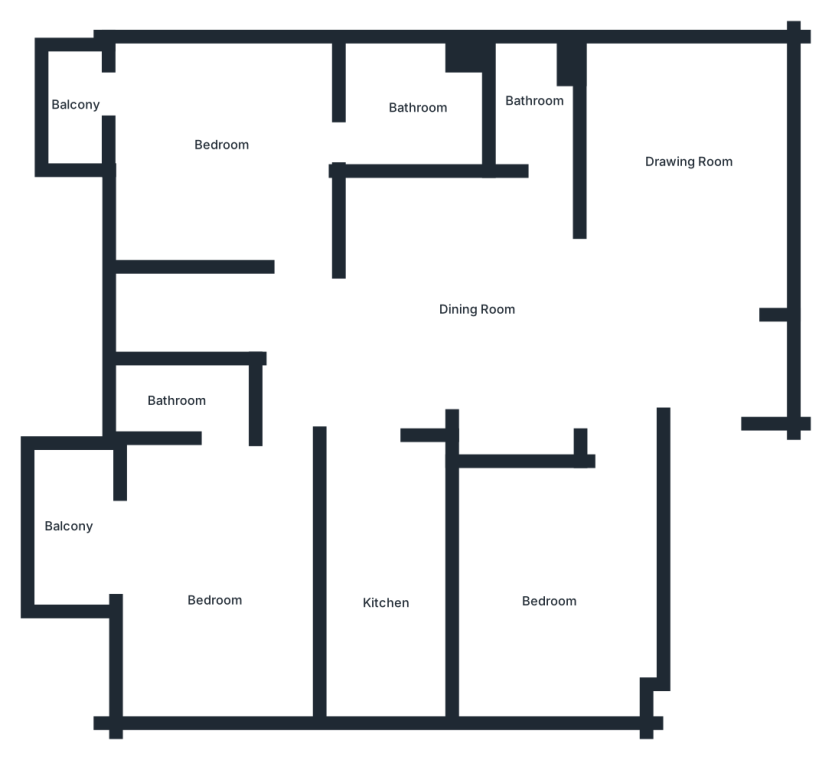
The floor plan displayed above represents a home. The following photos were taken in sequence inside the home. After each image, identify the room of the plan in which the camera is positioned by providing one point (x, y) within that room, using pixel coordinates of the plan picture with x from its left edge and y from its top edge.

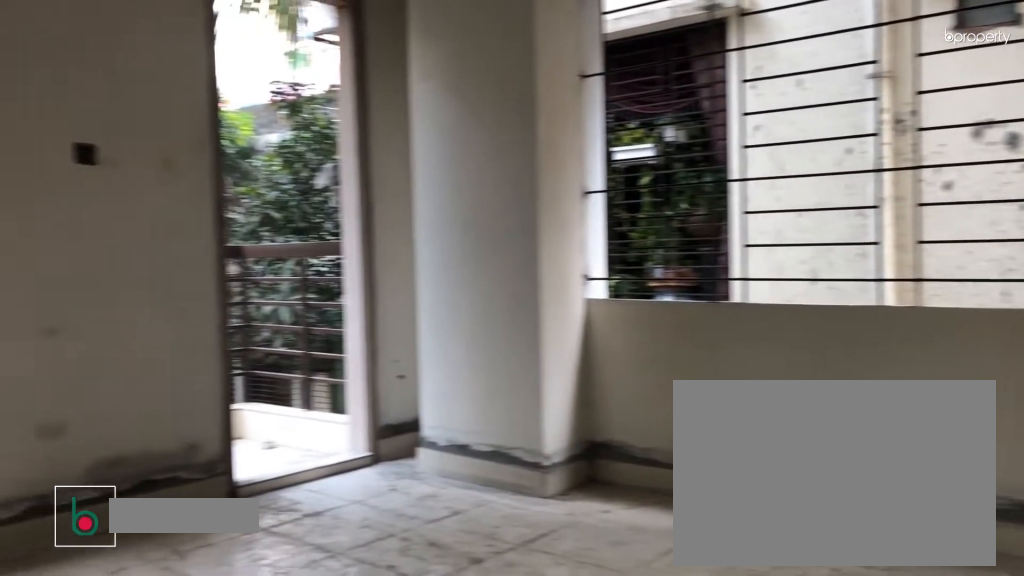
(214, 147)
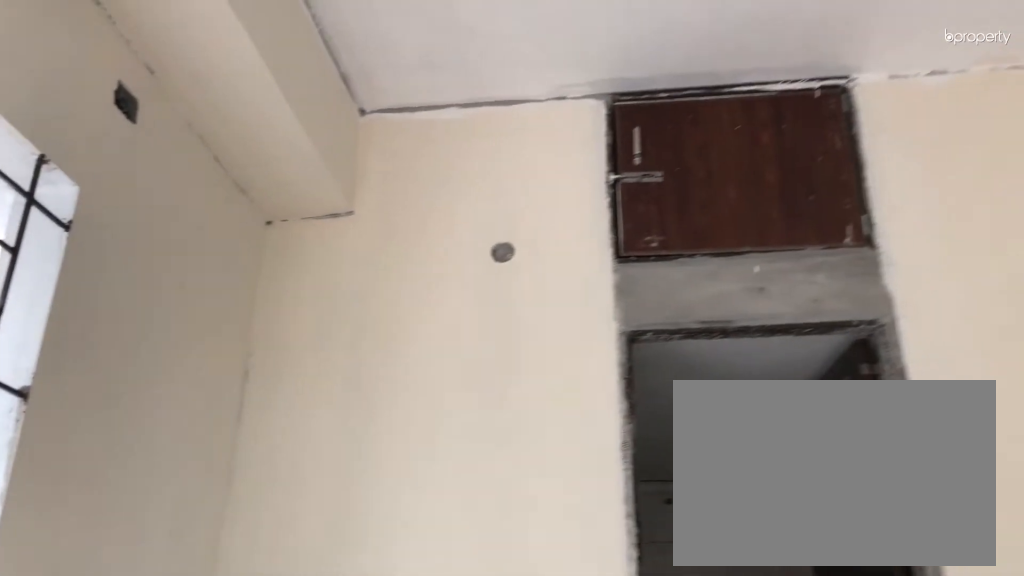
(214, 147)
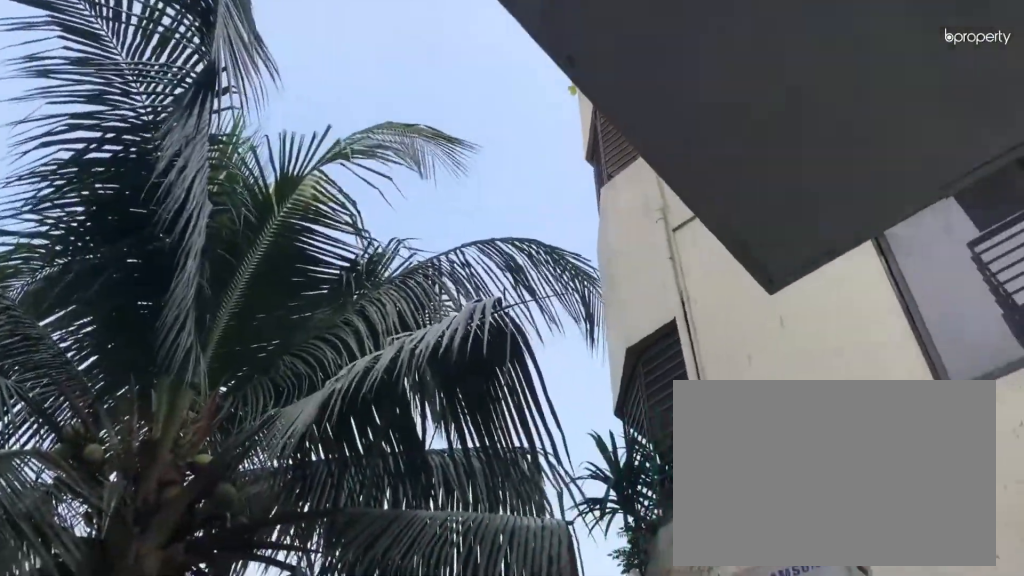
(74, 117)
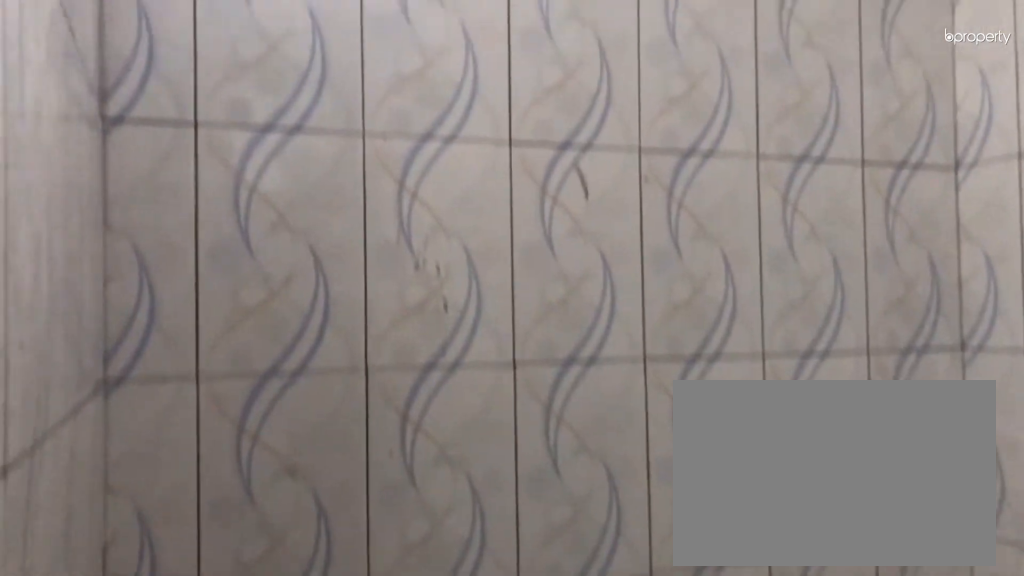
(411, 112)
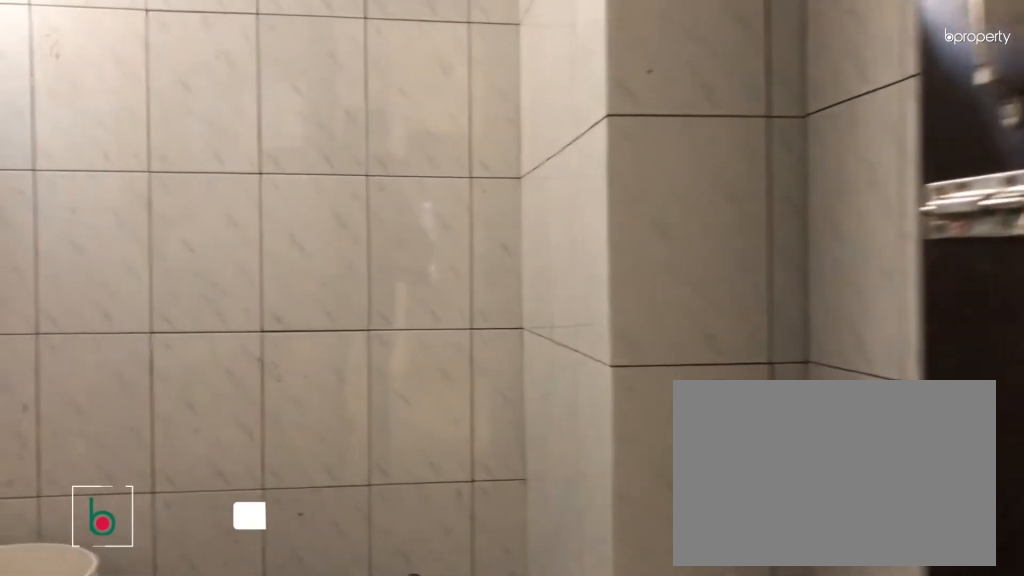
(529, 107)
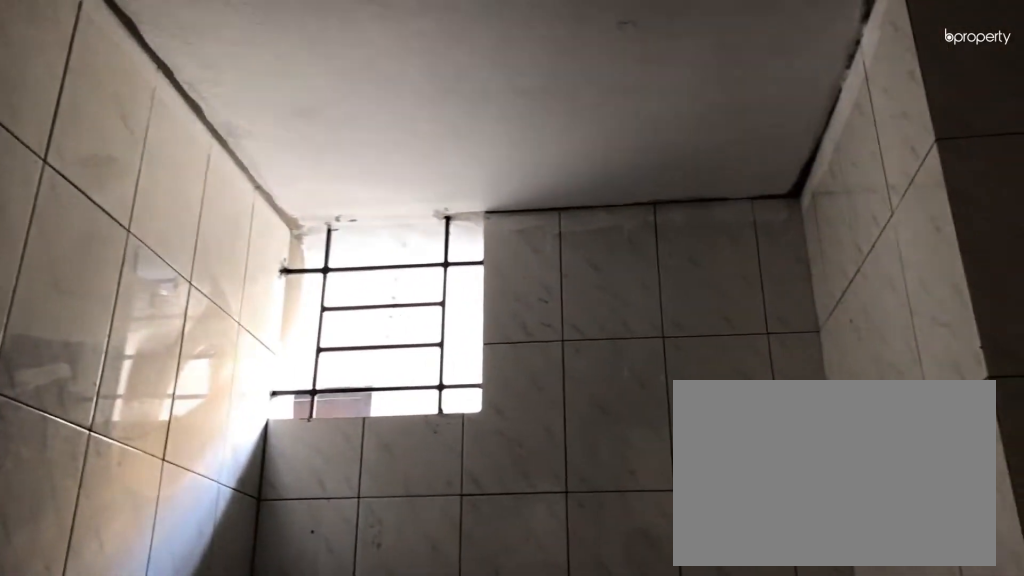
(529, 107)
